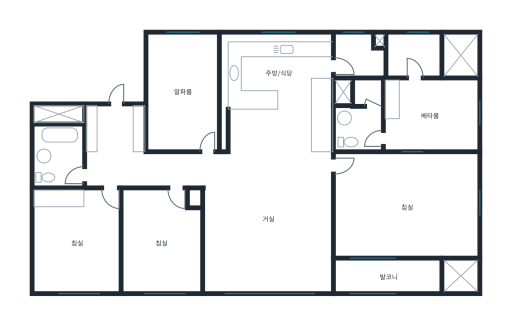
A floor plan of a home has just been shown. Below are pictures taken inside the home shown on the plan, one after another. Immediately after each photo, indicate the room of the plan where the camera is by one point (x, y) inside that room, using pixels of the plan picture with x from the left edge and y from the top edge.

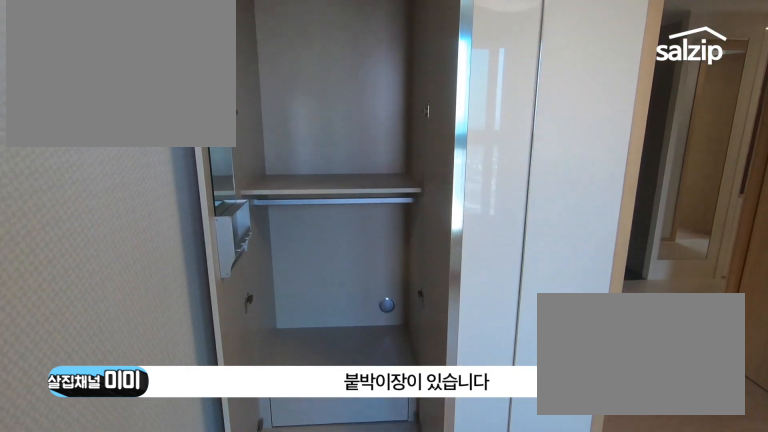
(77, 241)
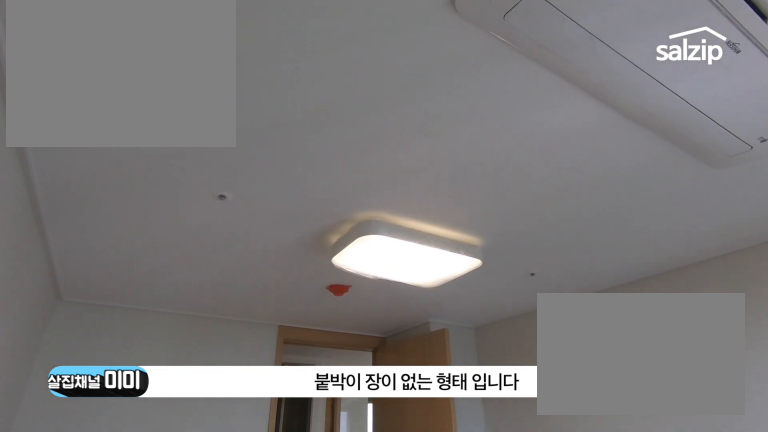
(161, 240)
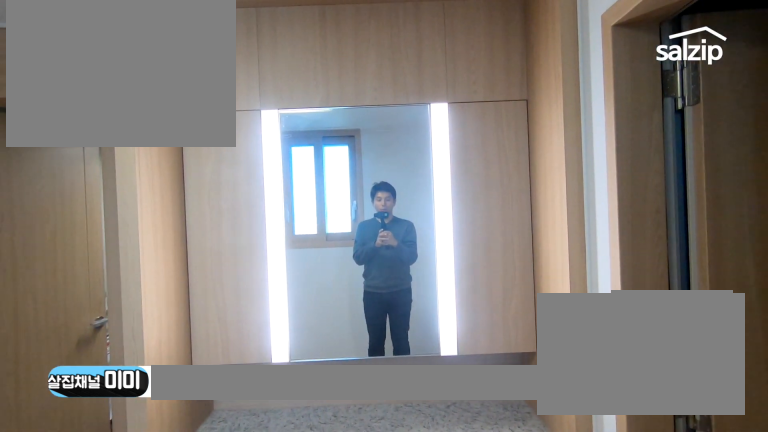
(426, 115)
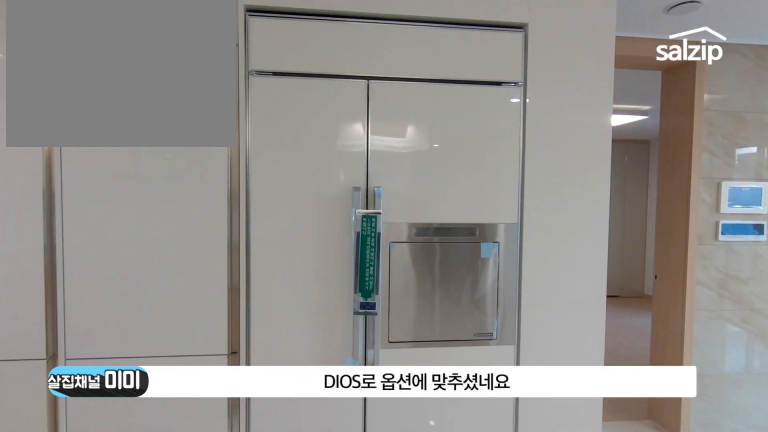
(276, 76)
